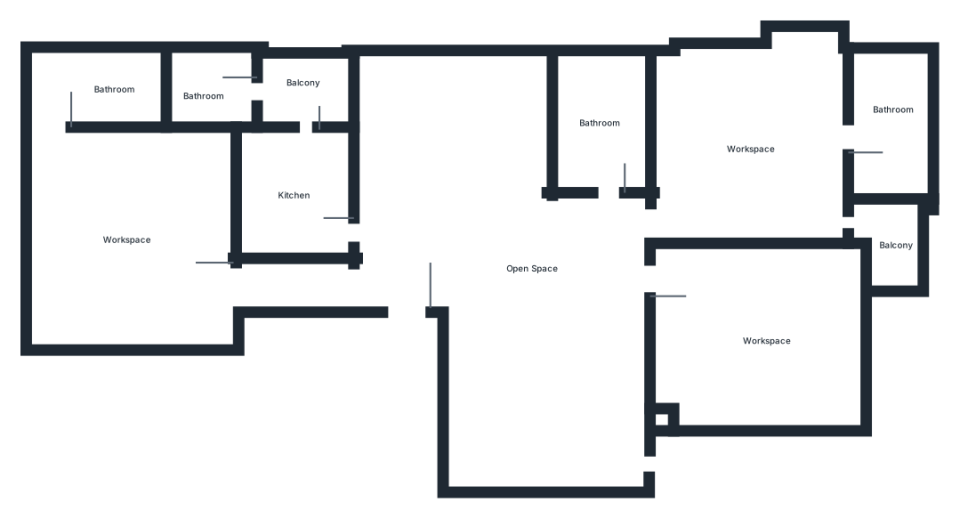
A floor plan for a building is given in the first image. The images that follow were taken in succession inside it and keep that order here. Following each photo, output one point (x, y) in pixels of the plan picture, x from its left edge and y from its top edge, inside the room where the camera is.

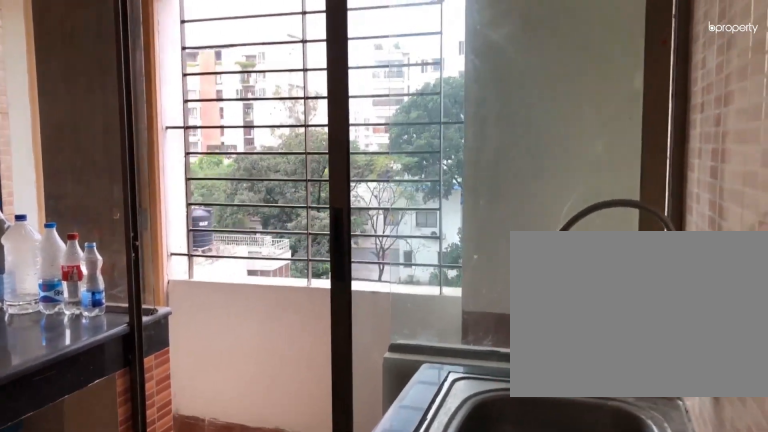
(304, 196)
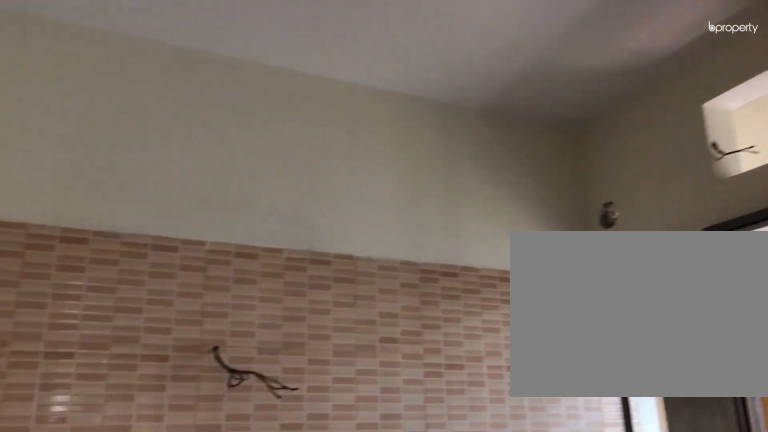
(304, 196)
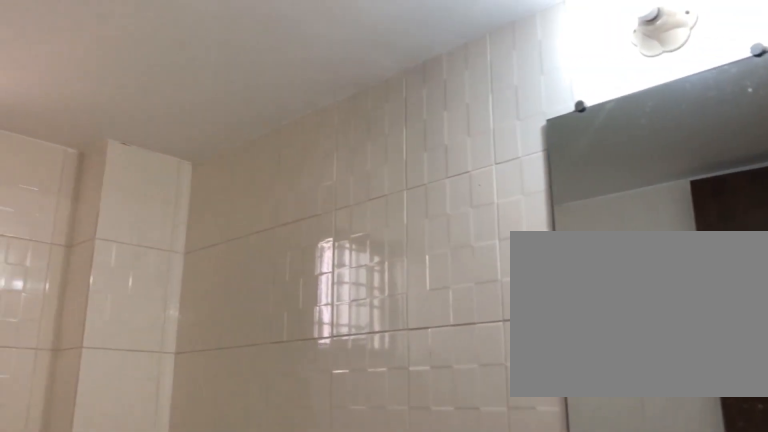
(604, 138)
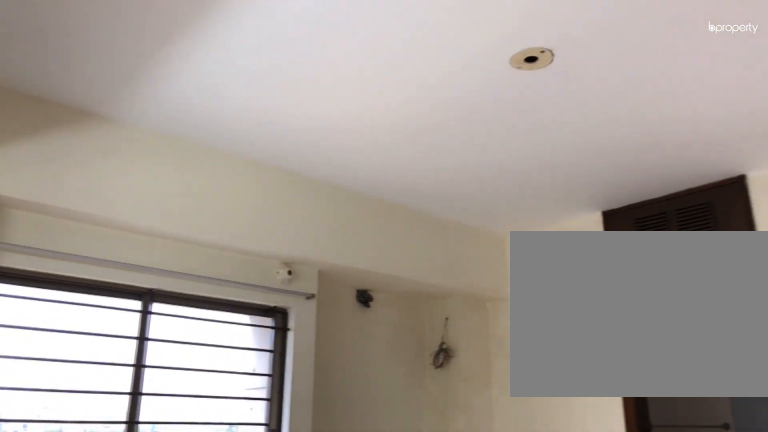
(743, 153)
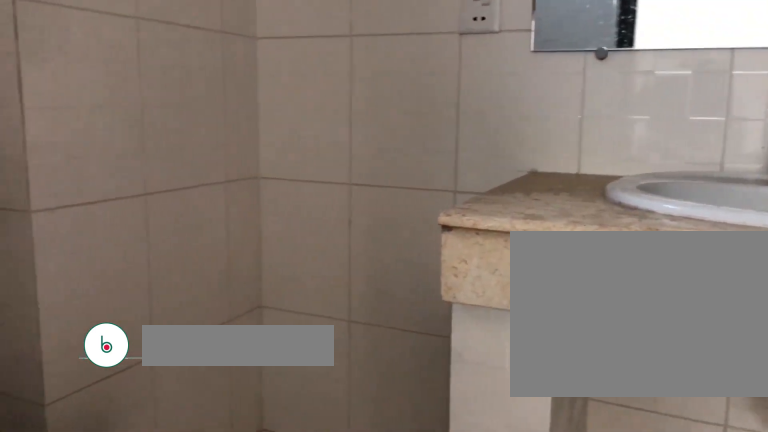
(885, 136)
